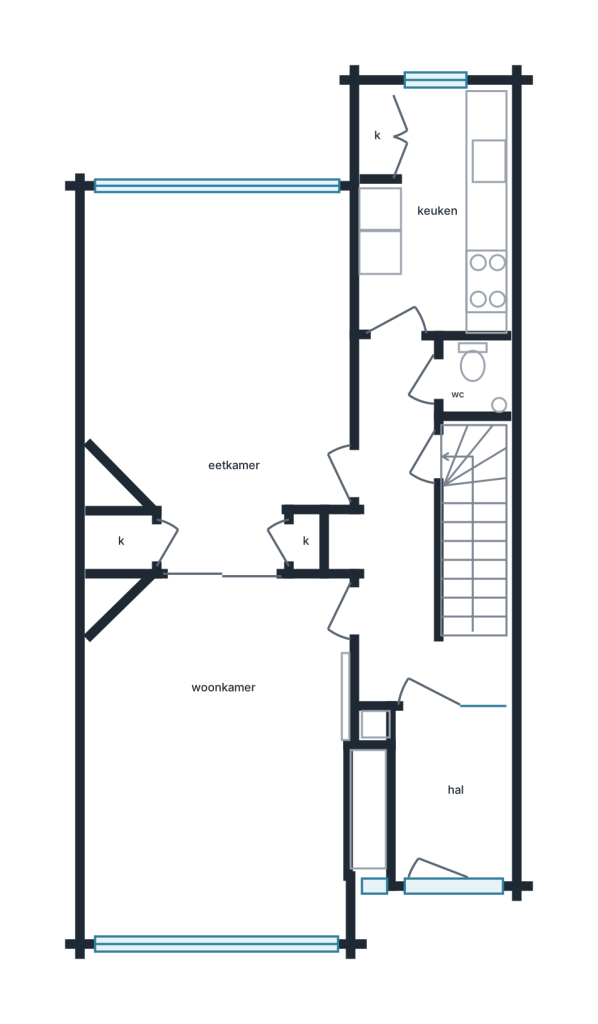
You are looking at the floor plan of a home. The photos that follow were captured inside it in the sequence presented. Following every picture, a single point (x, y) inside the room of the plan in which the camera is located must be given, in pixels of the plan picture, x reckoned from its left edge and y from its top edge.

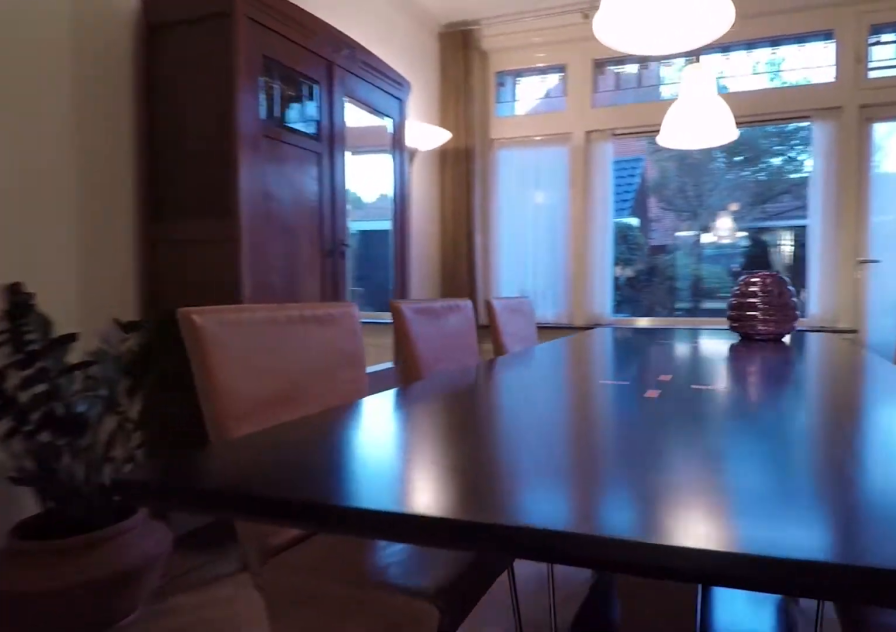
(228, 370)
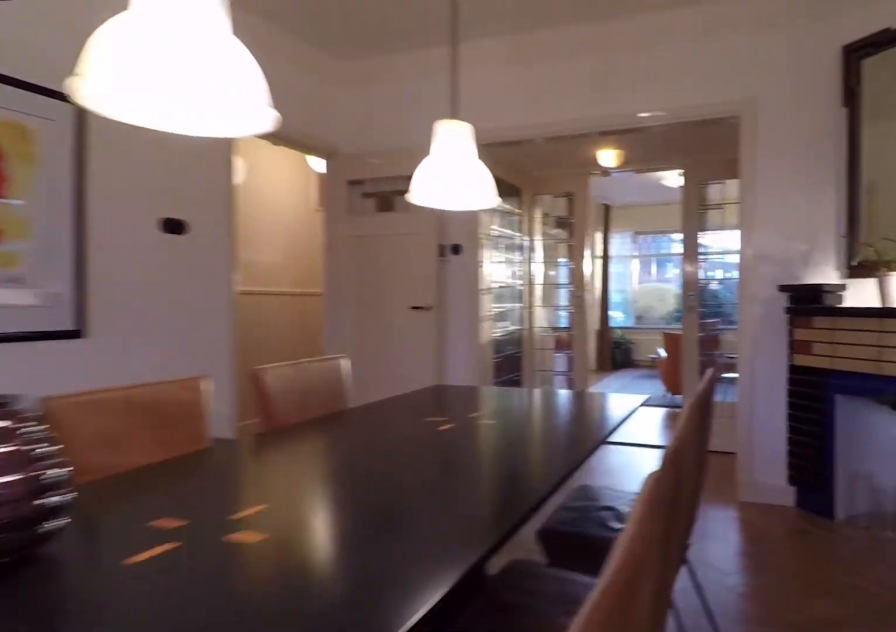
(228, 370)
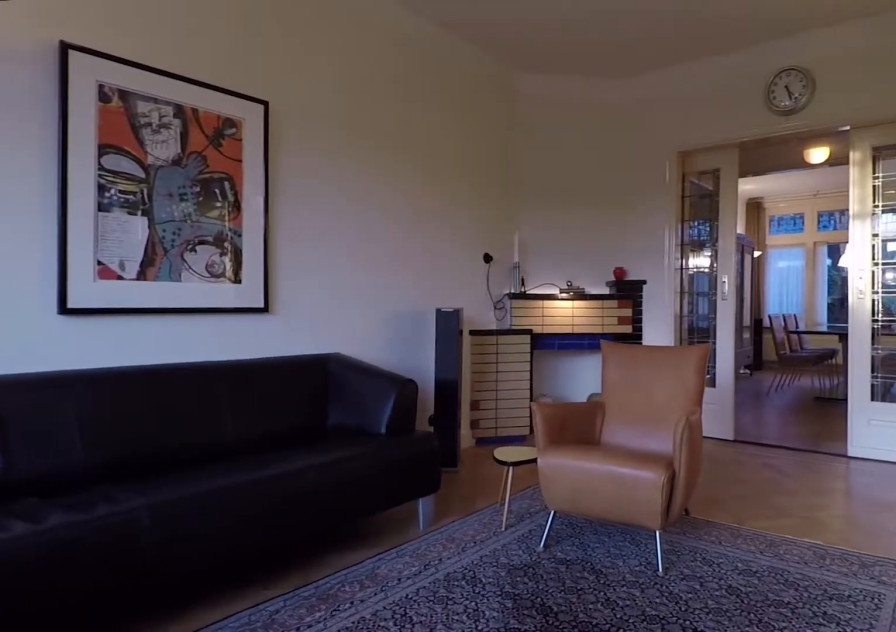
(235, 747)
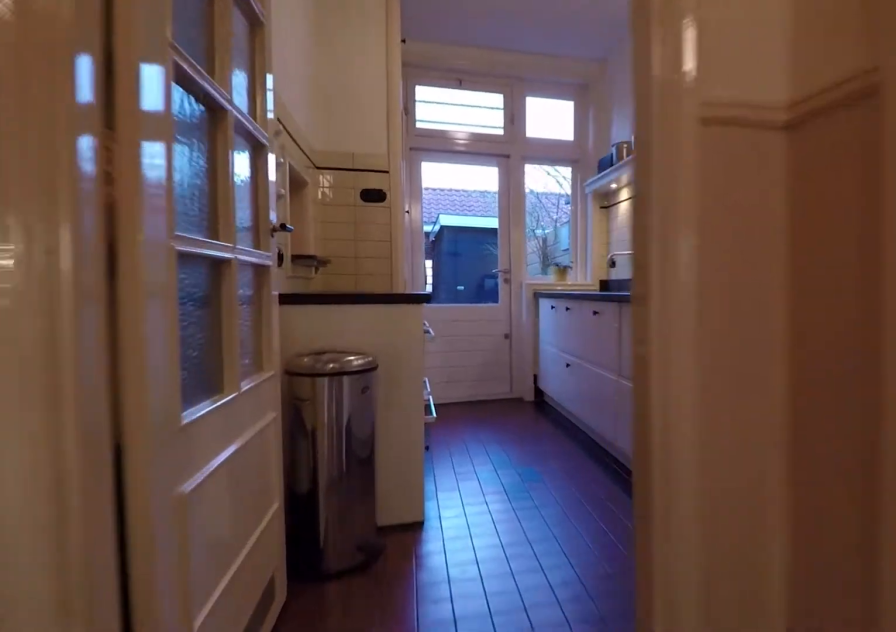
(404, 545)
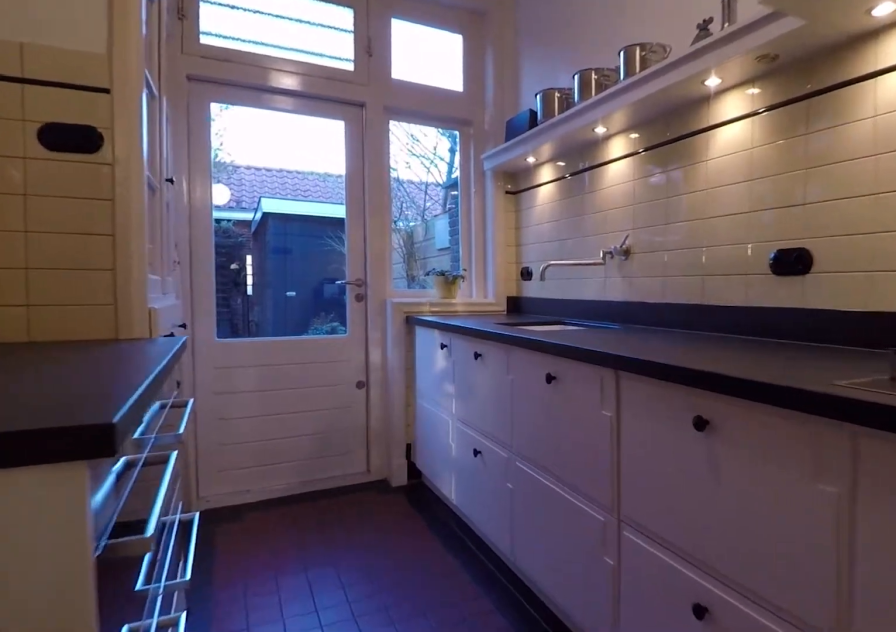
(440, 217)
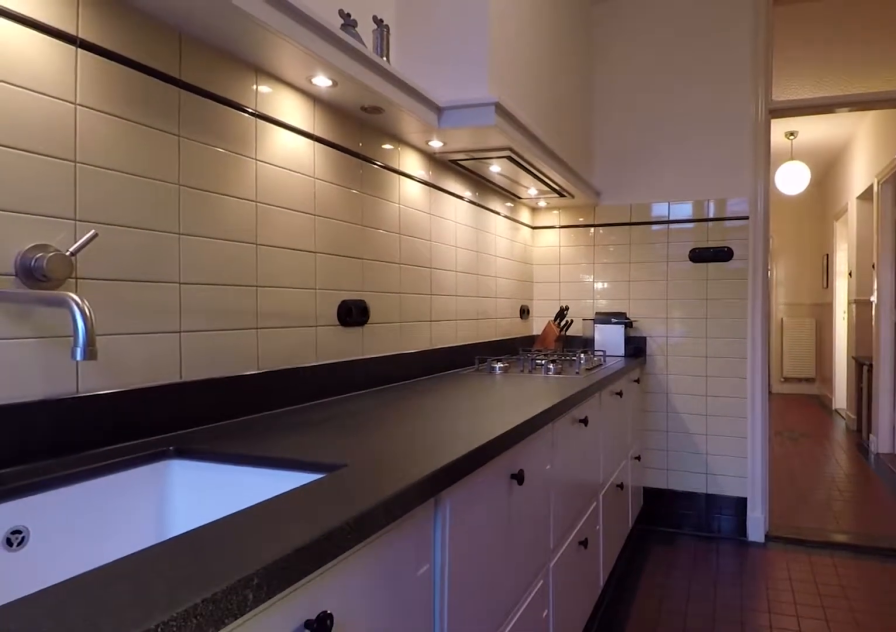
(440, 217)
